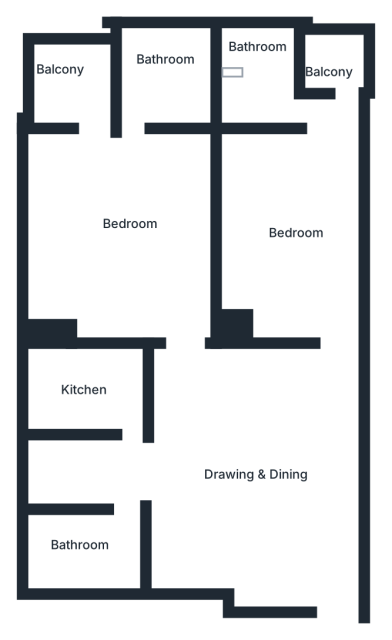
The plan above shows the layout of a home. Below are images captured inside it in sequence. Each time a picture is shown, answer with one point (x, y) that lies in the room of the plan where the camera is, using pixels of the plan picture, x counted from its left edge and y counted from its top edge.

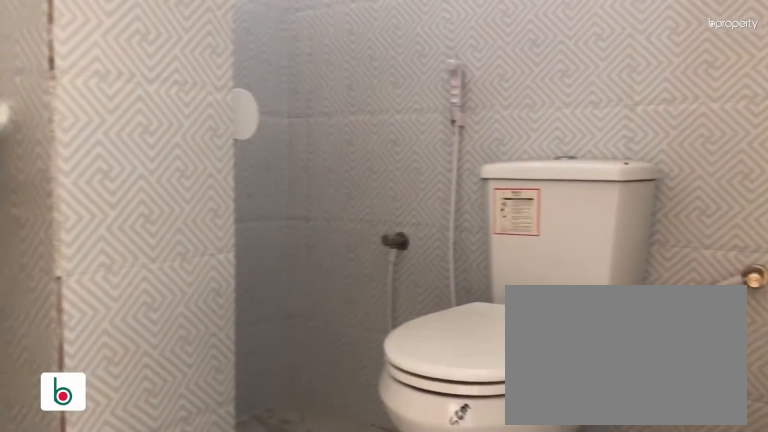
(265, 85)
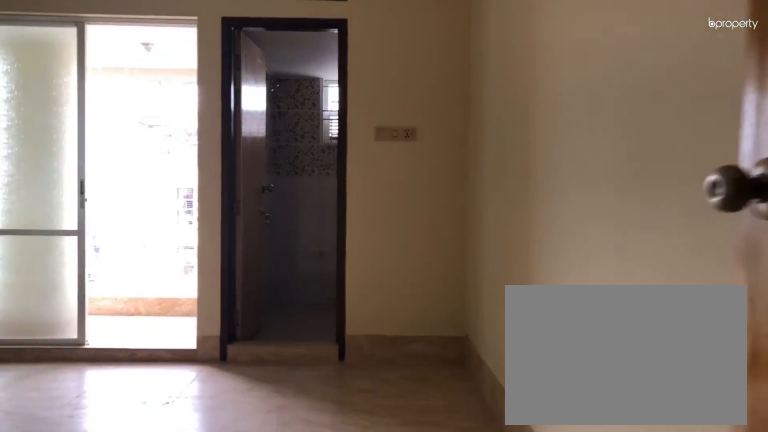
(115, 212)
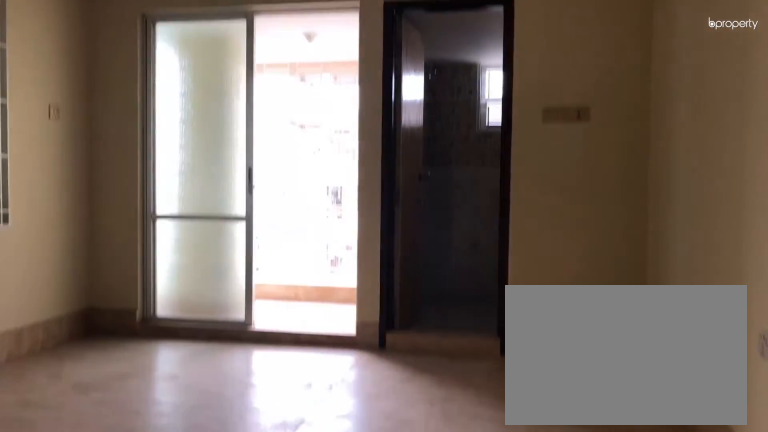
(115, 212)
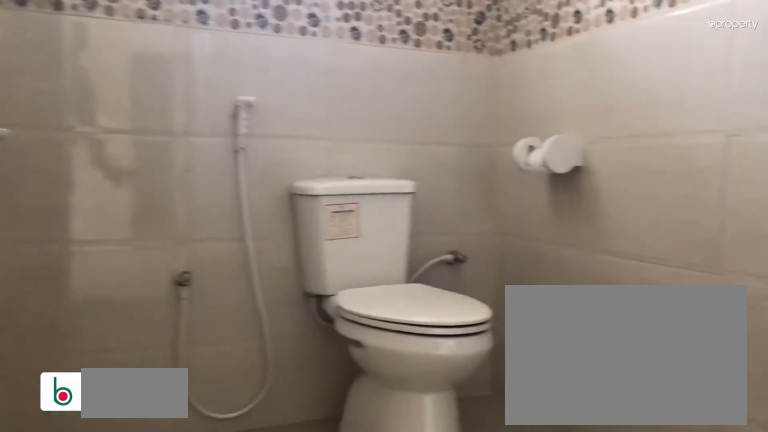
(133, 82)
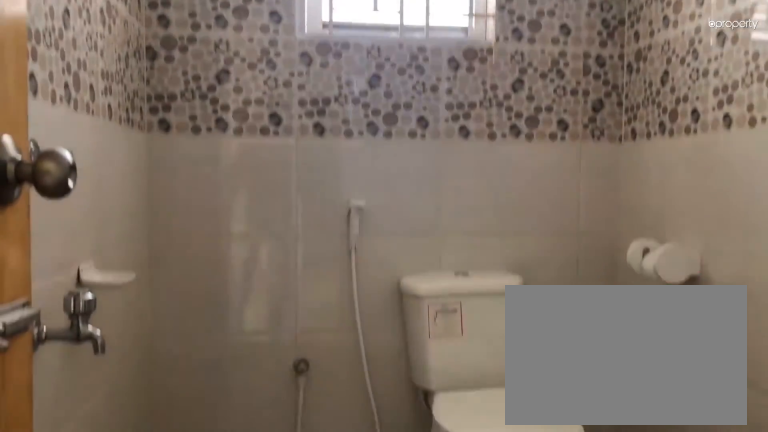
(133, 82)
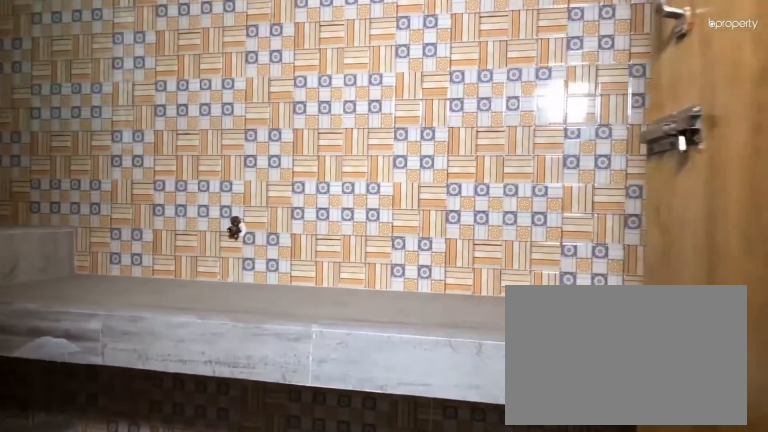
(100, 392)
